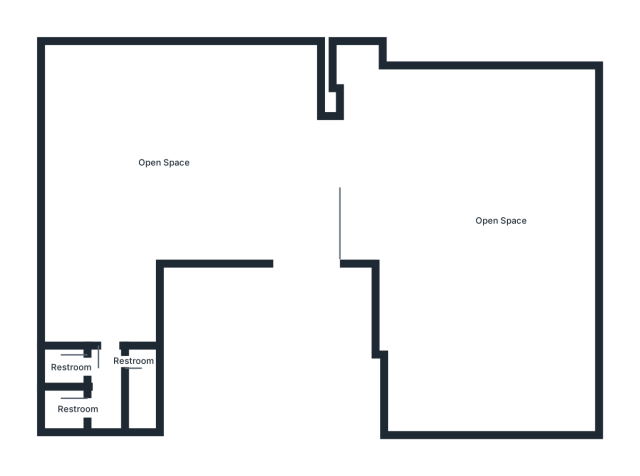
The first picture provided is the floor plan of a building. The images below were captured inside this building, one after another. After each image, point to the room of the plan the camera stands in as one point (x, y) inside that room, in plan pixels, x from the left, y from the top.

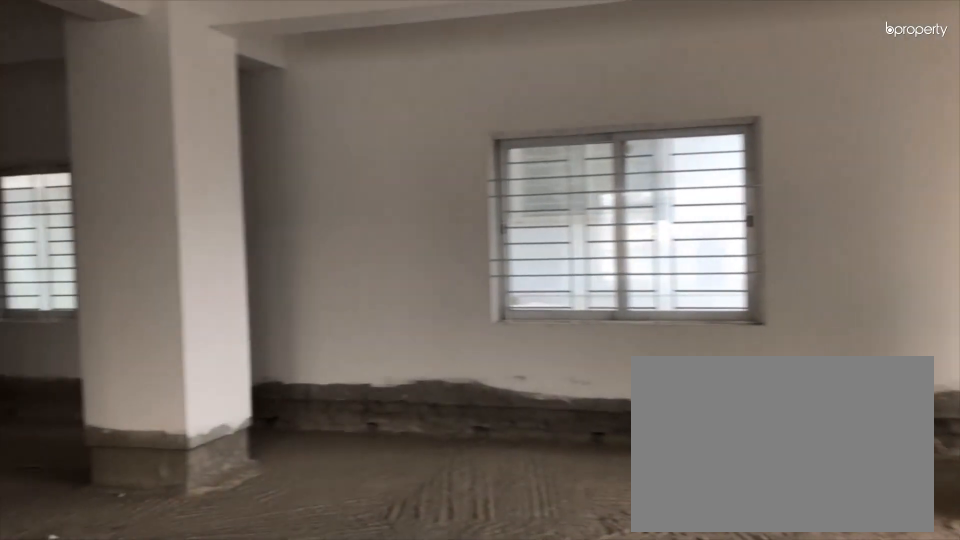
(160, 165)
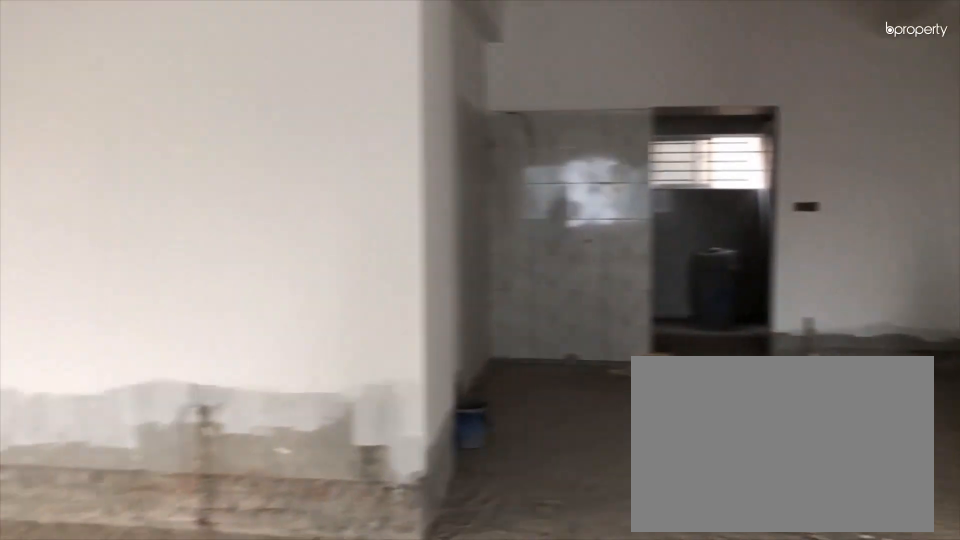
(160, 165)
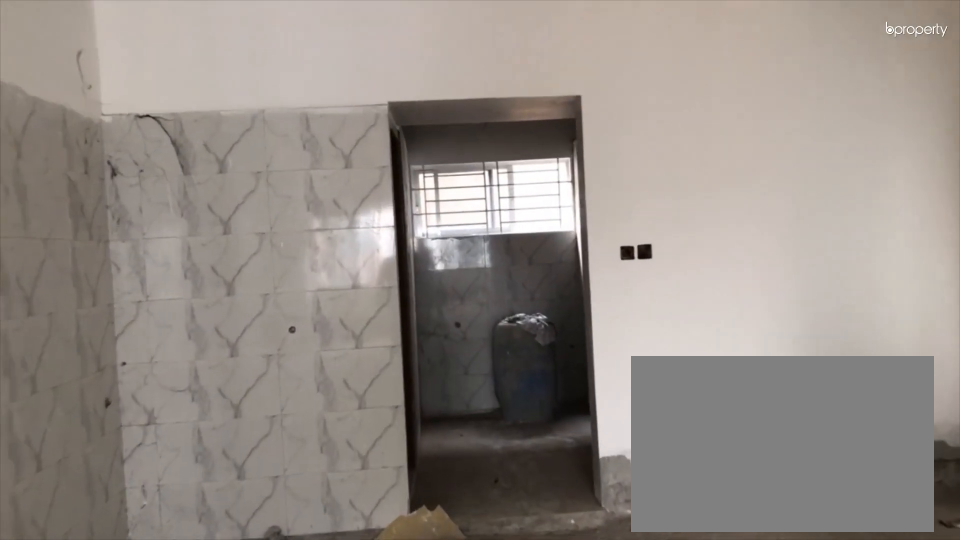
(107, 255)
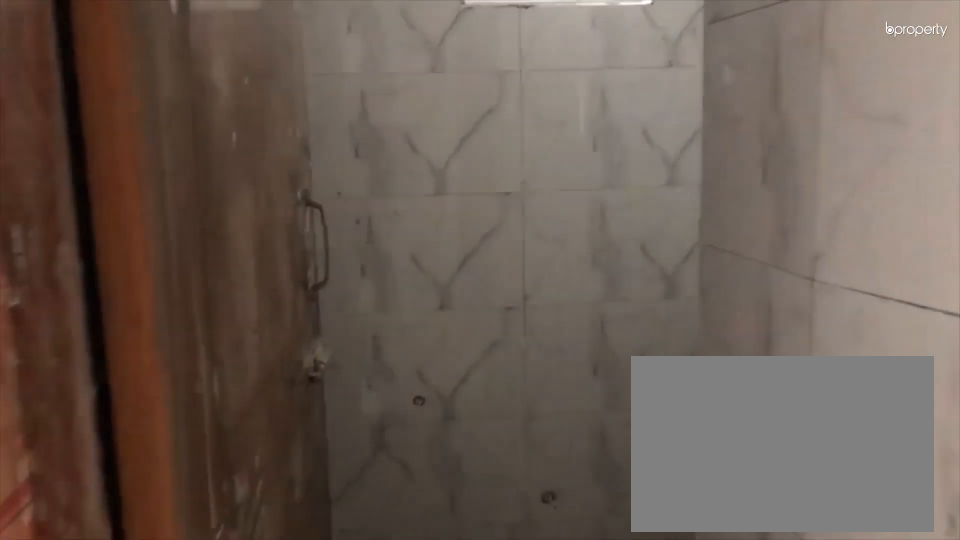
(108, 360)
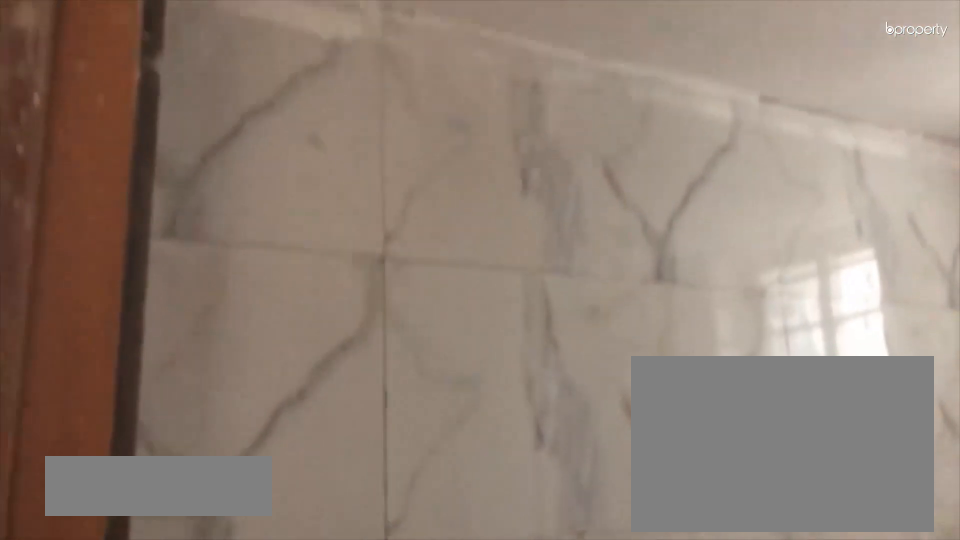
(71, 408)
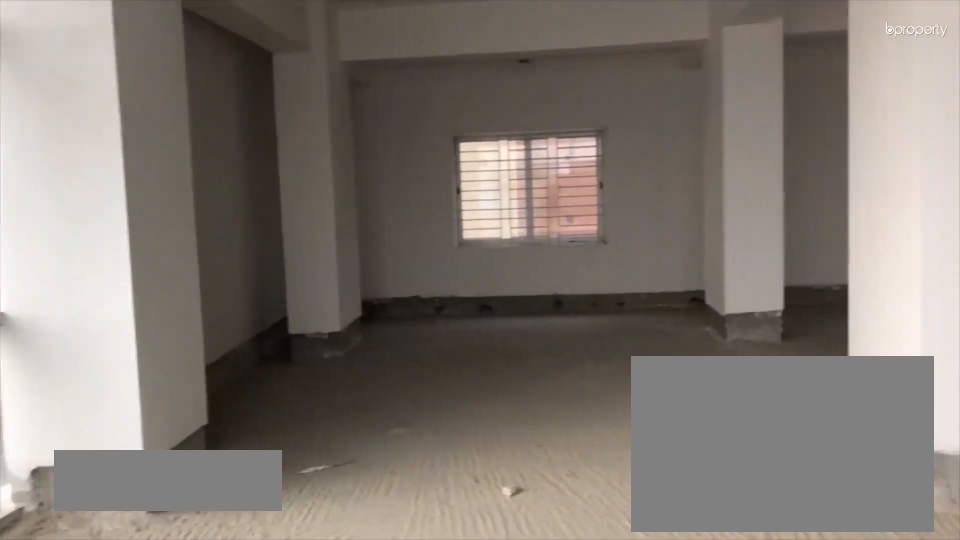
(465, 198)
